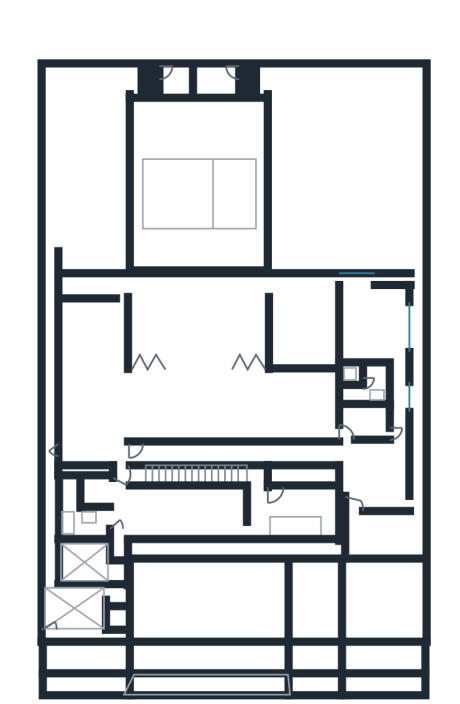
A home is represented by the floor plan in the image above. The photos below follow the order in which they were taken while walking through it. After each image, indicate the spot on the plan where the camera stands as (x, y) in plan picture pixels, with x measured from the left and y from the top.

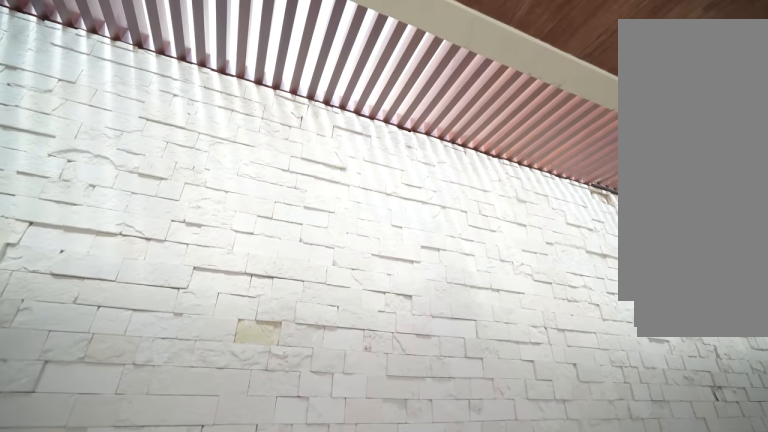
(176, 579)
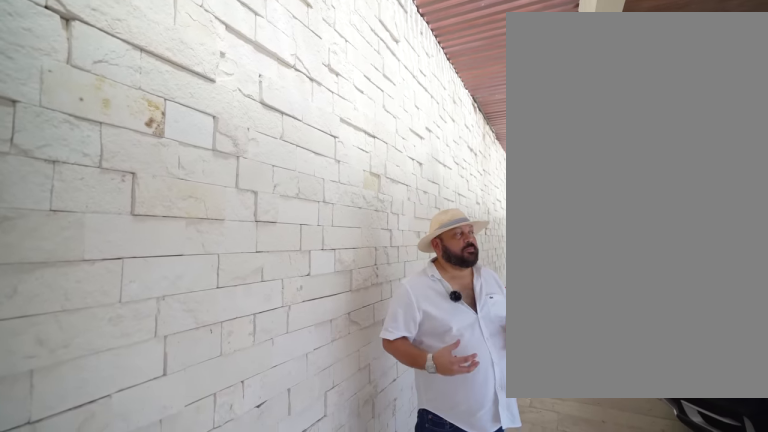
(177, 563)
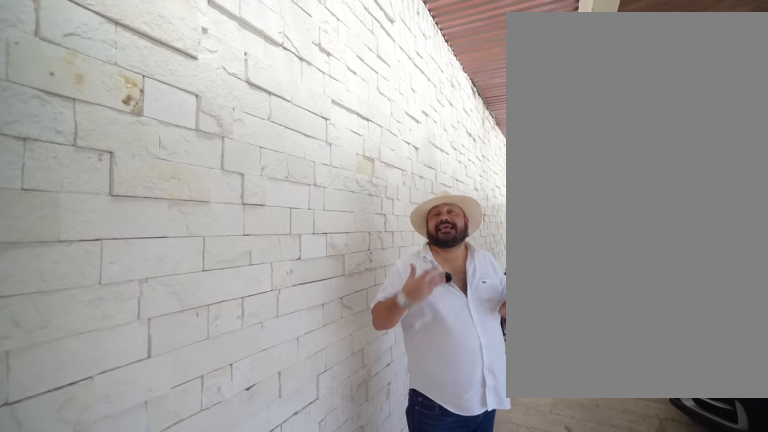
(172, 562)
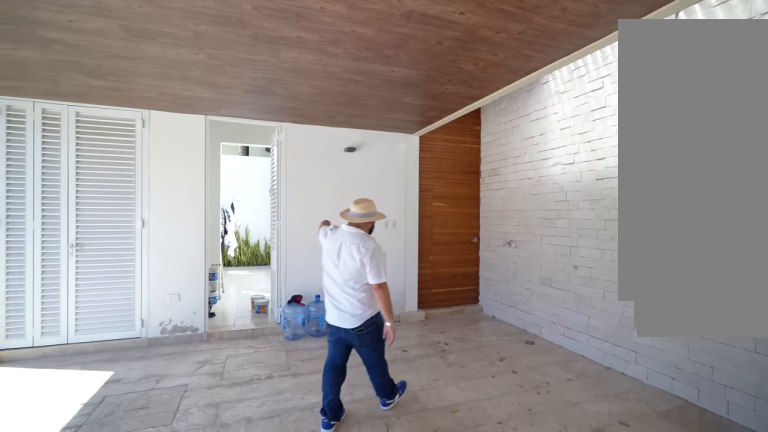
(190, 578)
